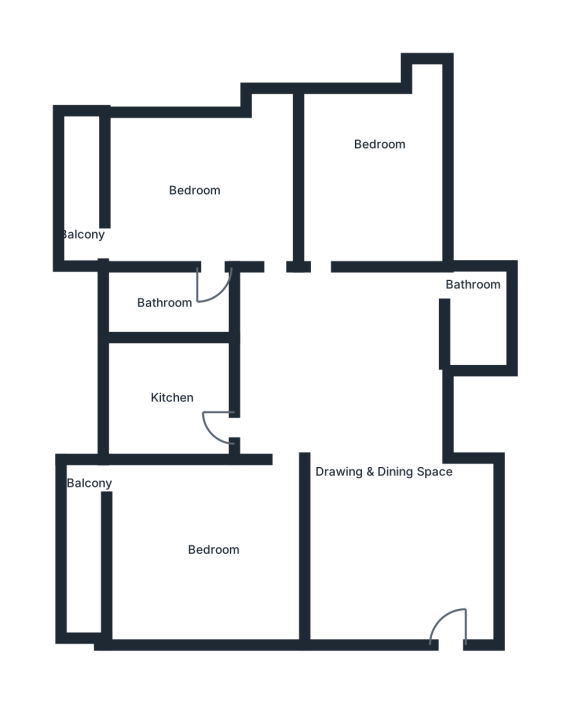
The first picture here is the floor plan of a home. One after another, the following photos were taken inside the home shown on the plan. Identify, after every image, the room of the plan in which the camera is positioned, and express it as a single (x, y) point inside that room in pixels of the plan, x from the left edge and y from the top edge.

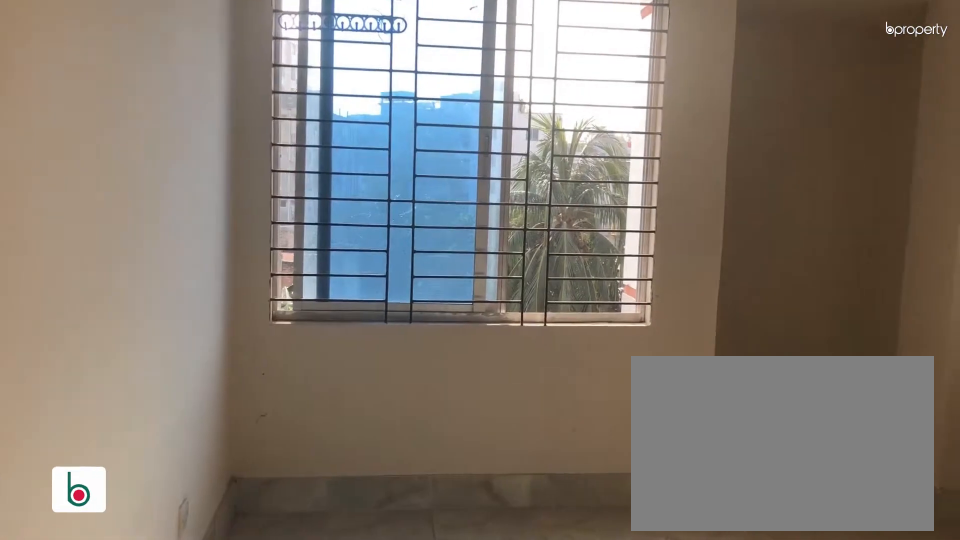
(365, 181)
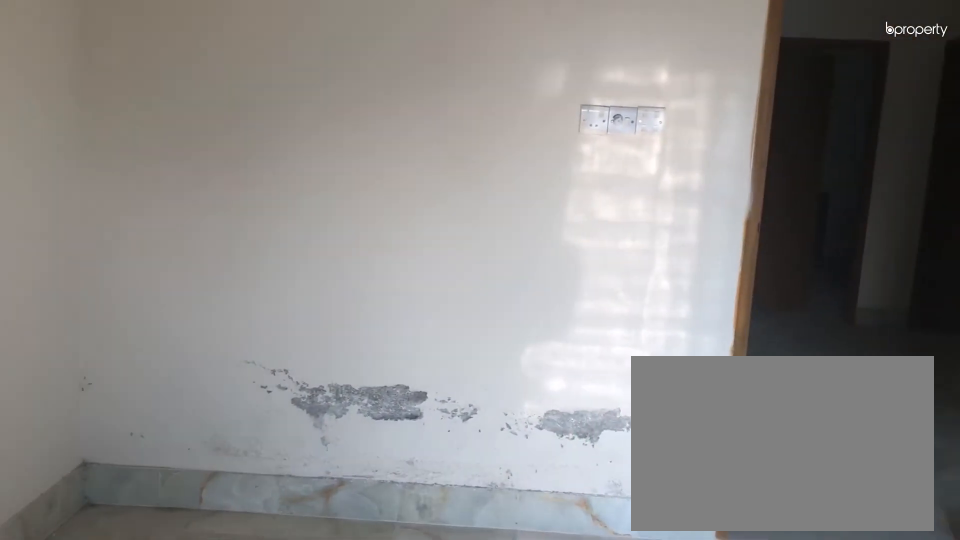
(365, 181)
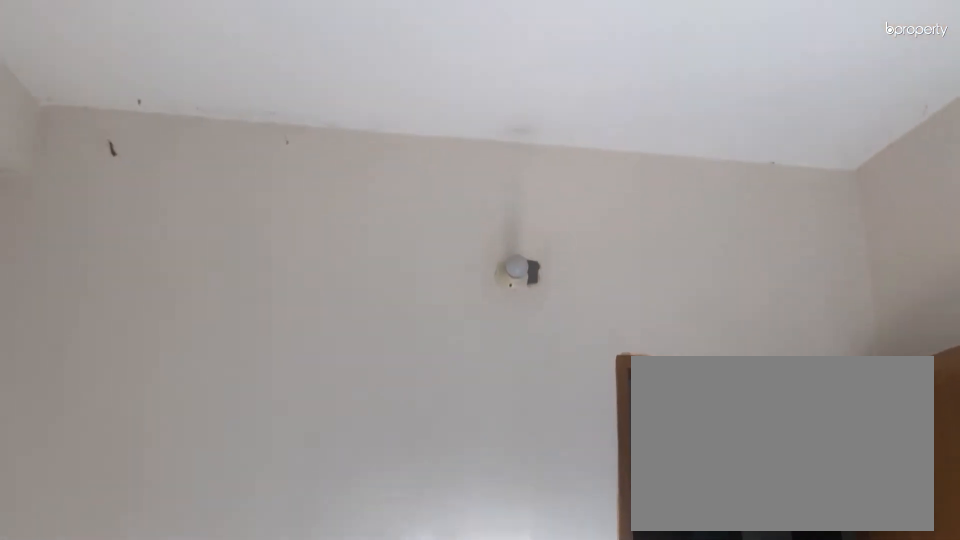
(365, 181)
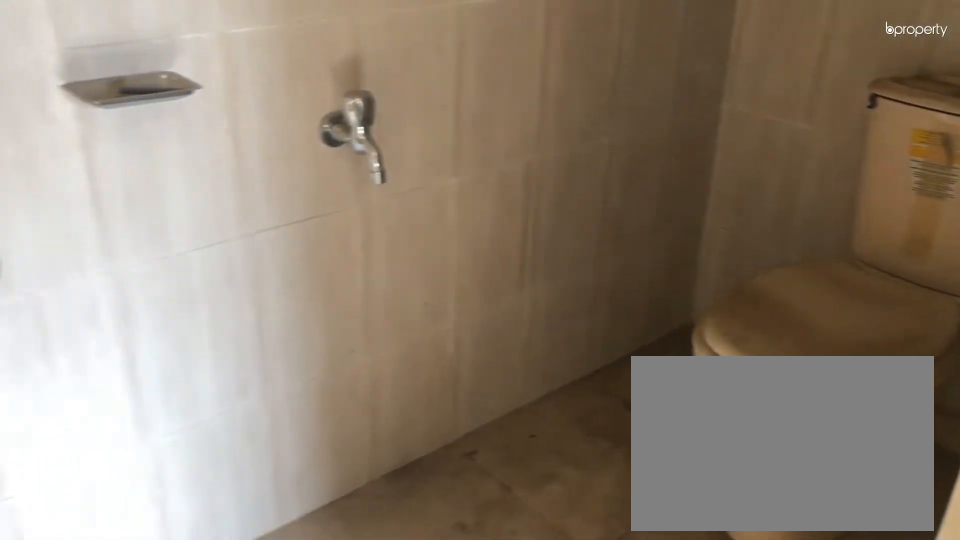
(166, 299)
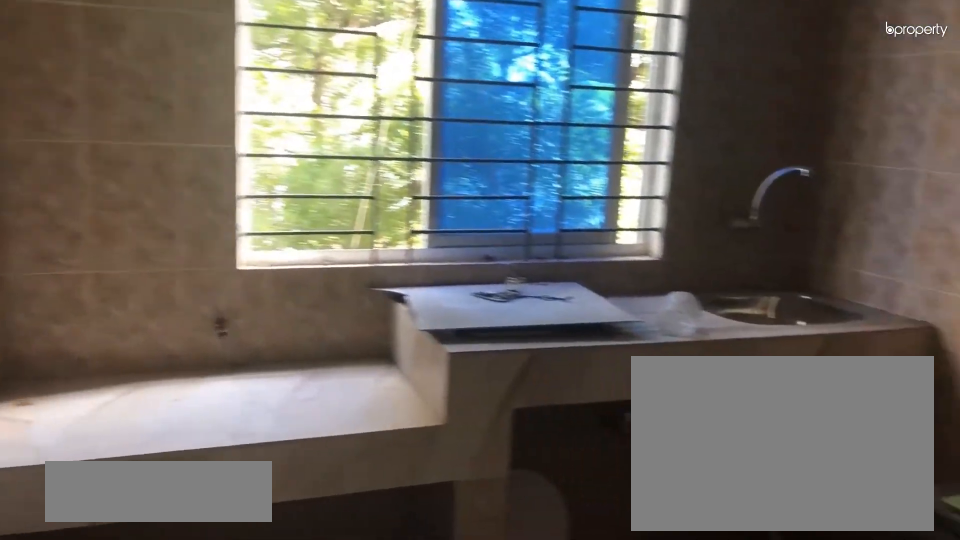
(183, 401)
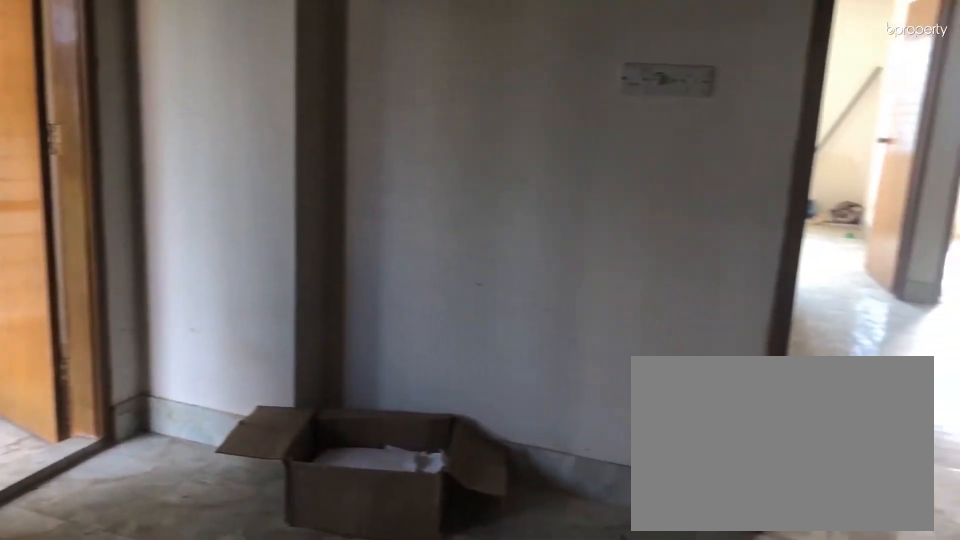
(200, 541)
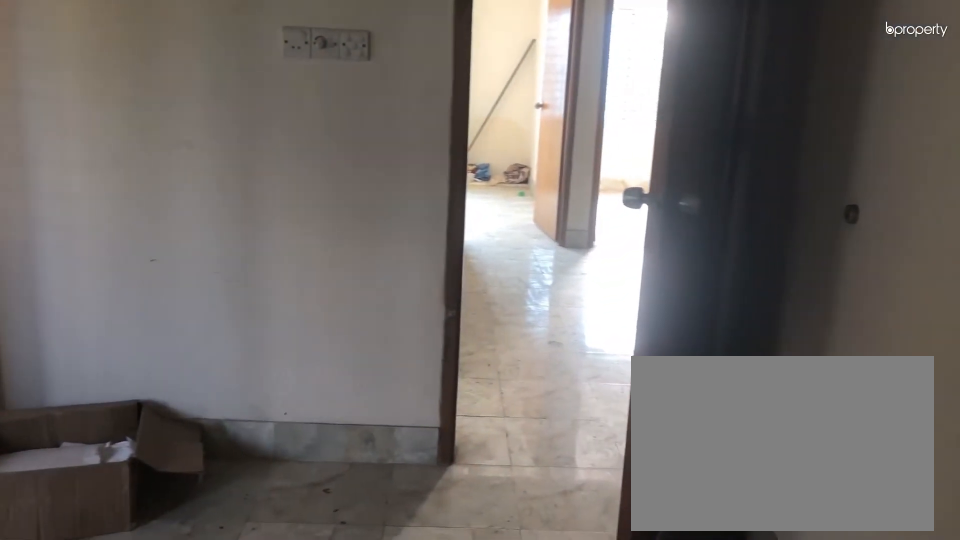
(200, 541)
